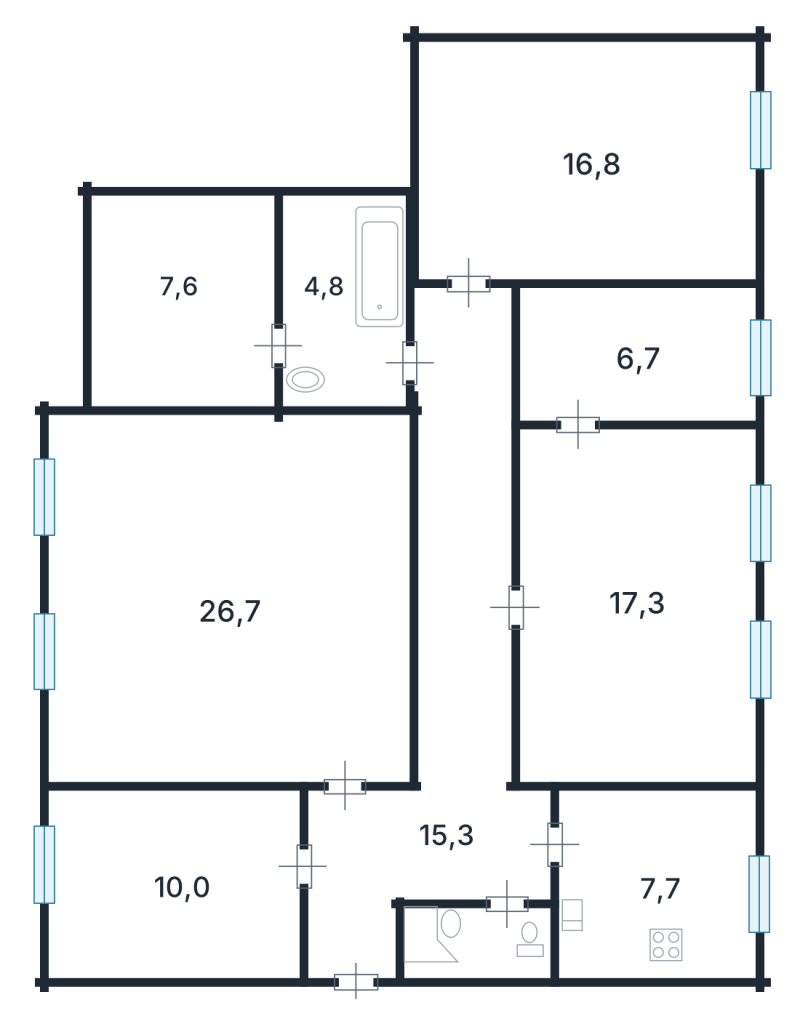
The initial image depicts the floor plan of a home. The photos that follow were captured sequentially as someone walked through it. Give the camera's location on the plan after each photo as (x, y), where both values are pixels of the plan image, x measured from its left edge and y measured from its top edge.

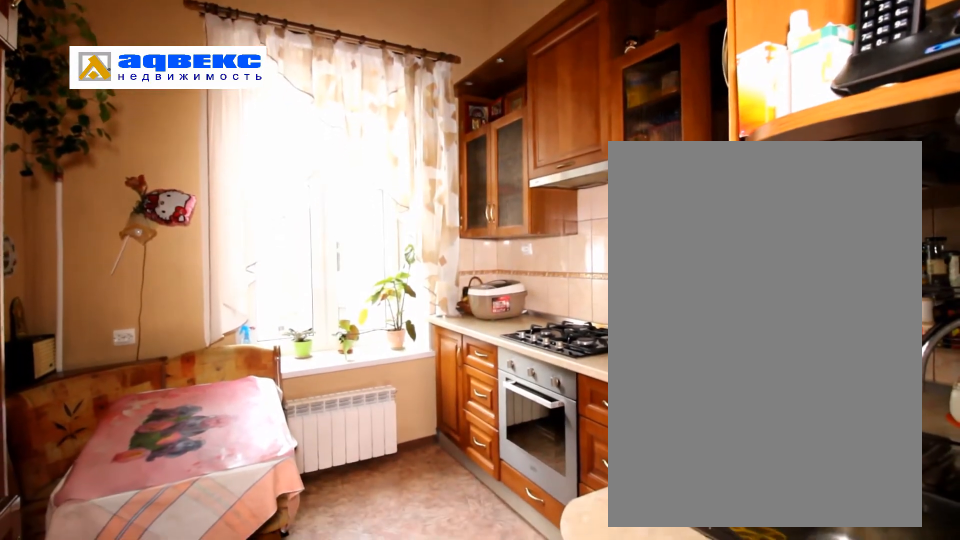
(672, 933)
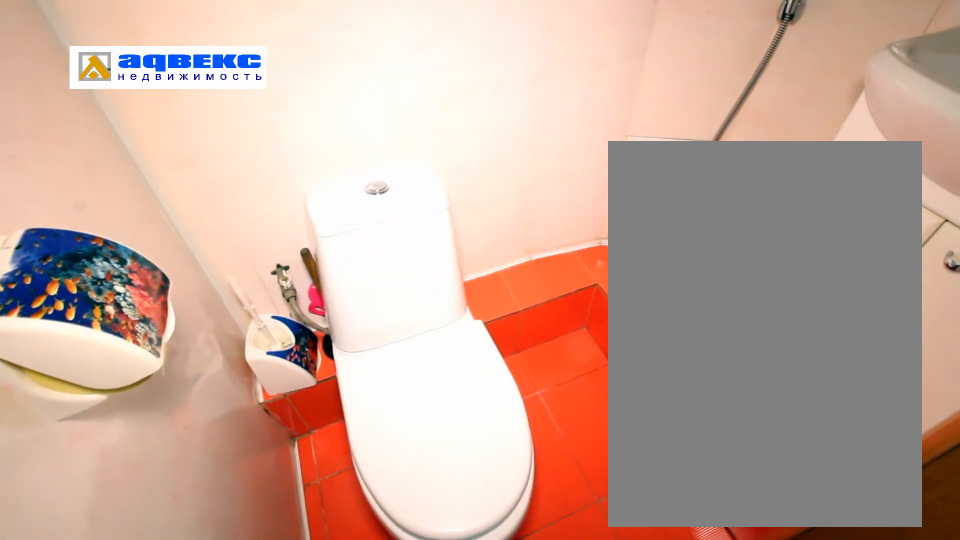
(472, 976)
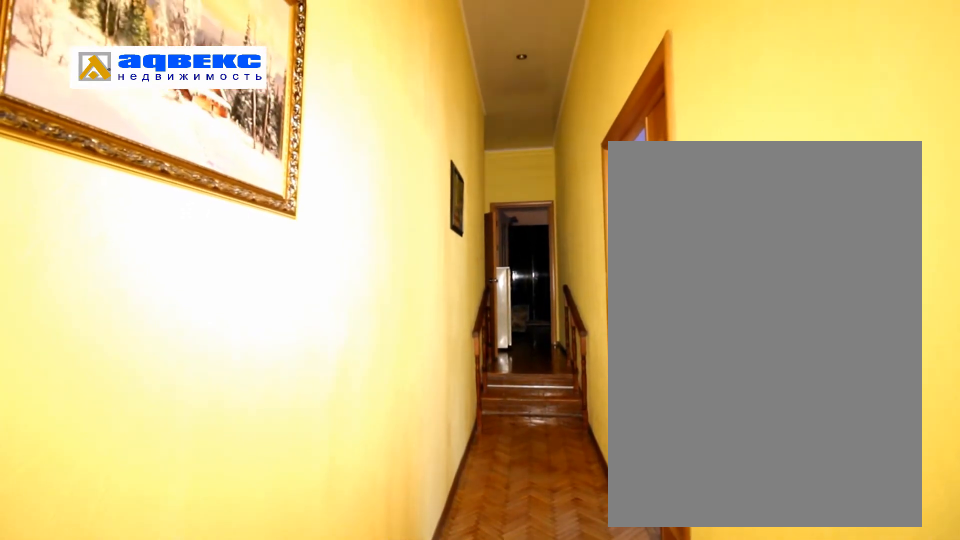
(464, 570)
